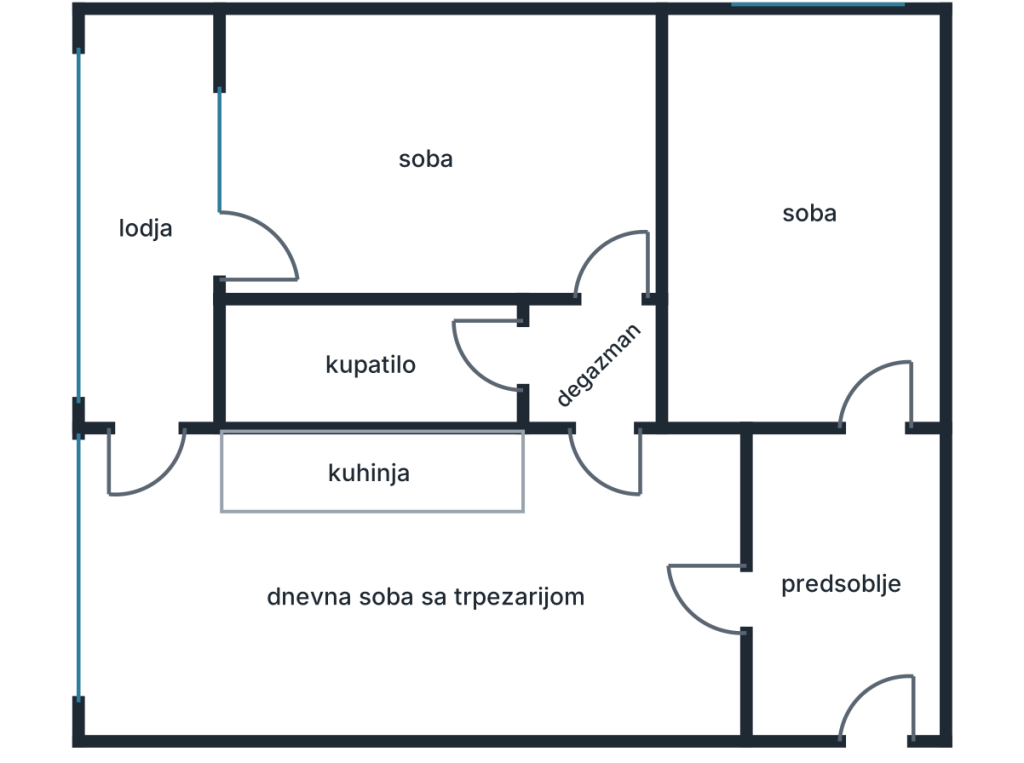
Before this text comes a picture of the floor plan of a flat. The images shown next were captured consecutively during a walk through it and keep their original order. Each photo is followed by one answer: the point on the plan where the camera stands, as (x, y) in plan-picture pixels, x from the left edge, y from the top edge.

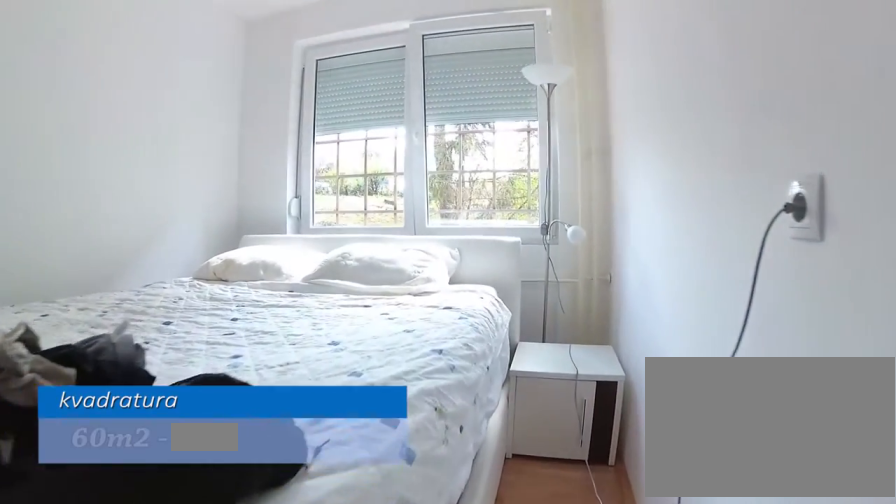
(883, 241)
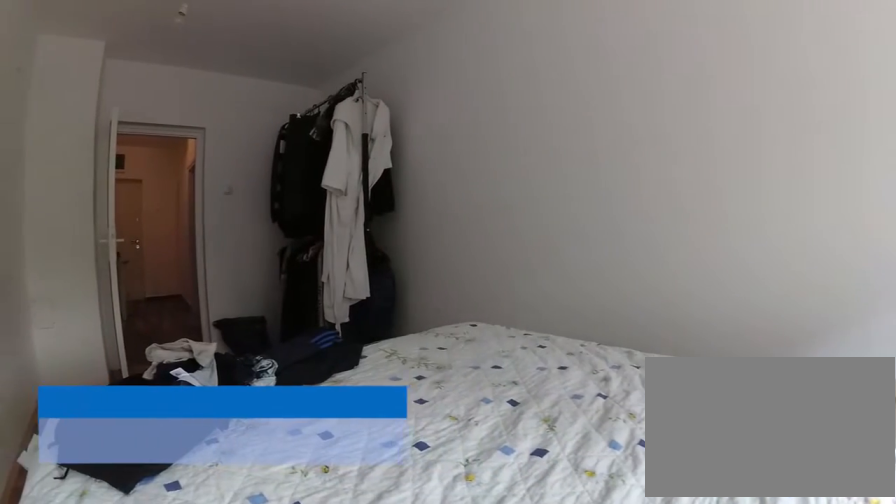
(898, 35)
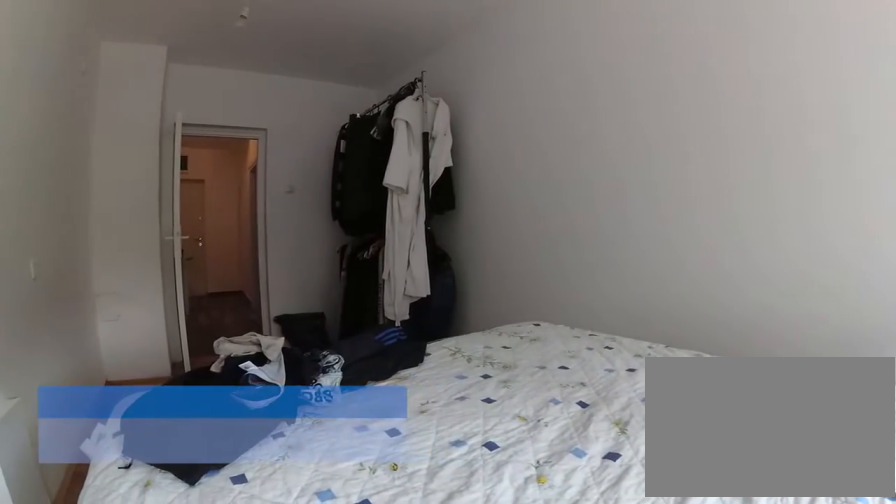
(892, 33)
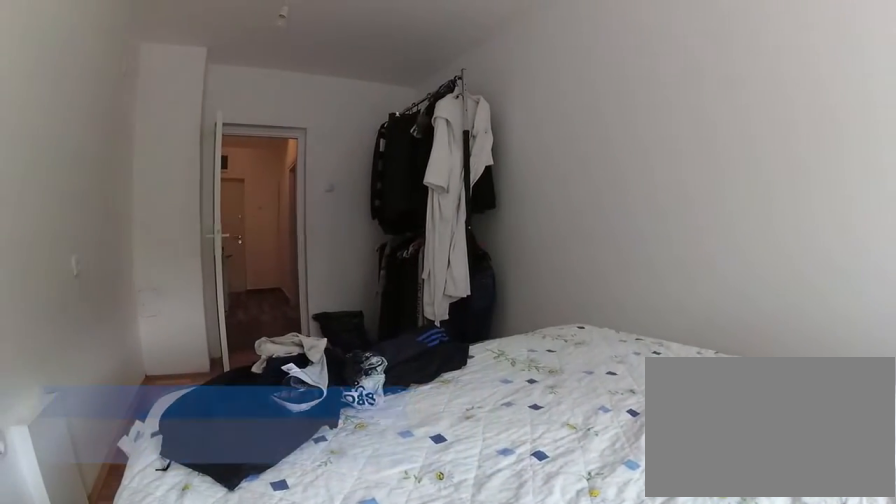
(885, 32)
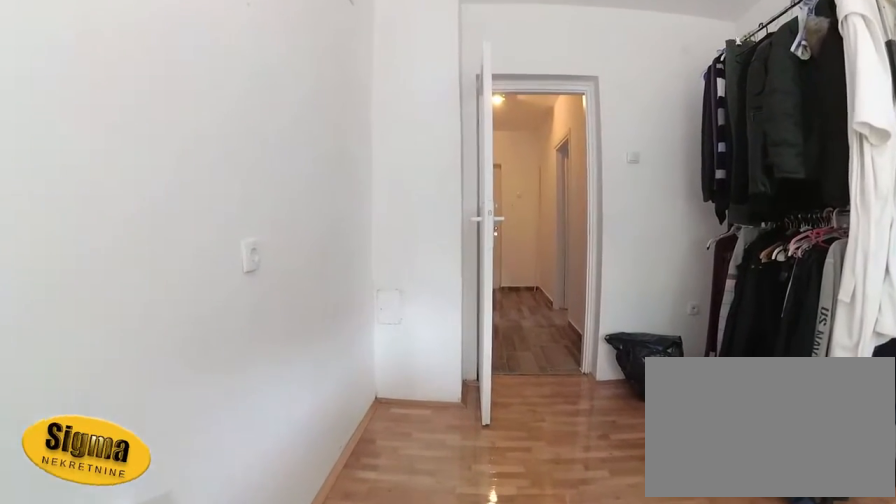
(884, 176)
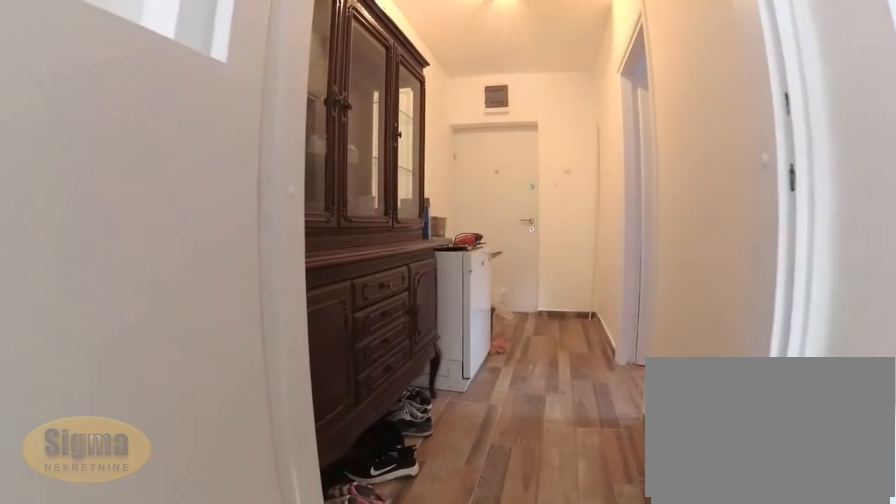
(884, 353)
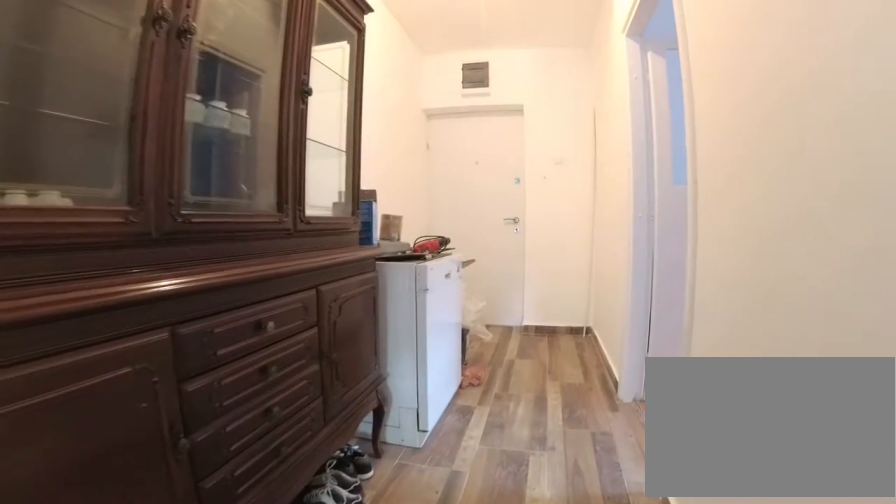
(882, 405)
